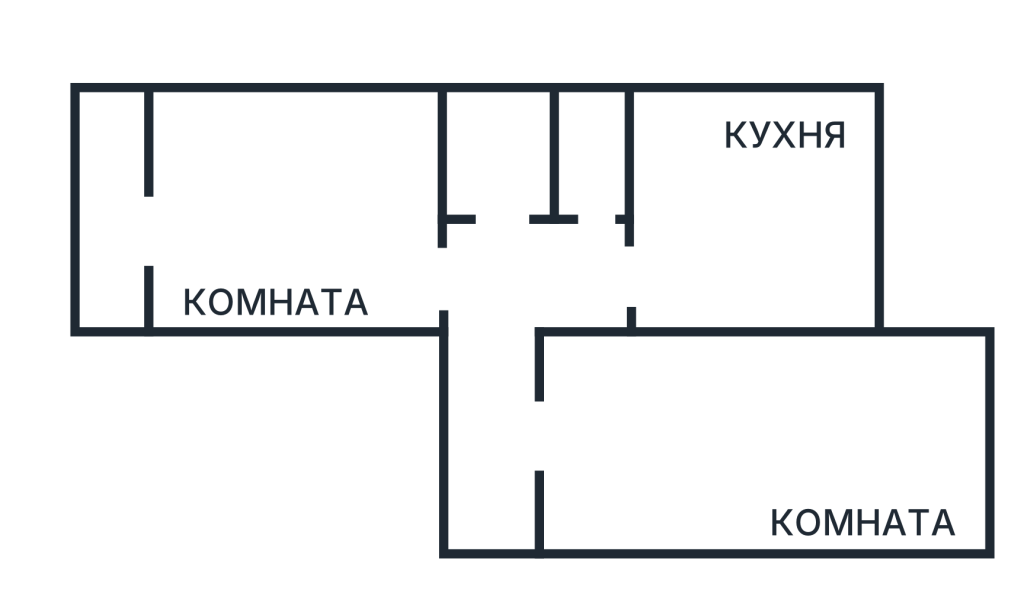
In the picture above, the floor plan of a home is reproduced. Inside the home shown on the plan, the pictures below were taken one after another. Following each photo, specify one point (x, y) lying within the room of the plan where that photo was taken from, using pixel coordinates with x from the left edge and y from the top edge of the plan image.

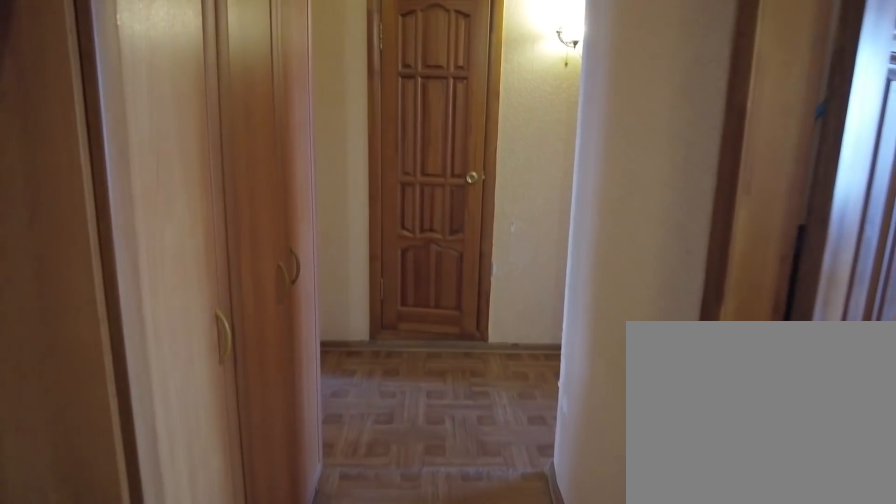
(504, 508)
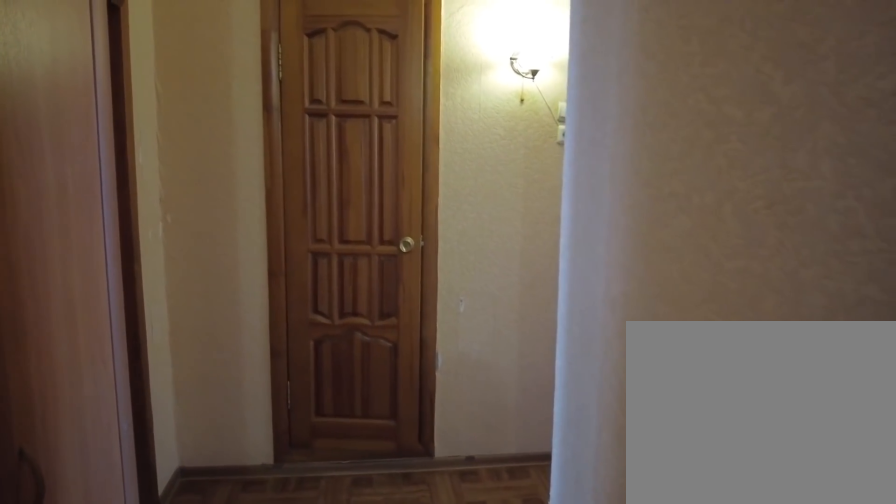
(504, 508)
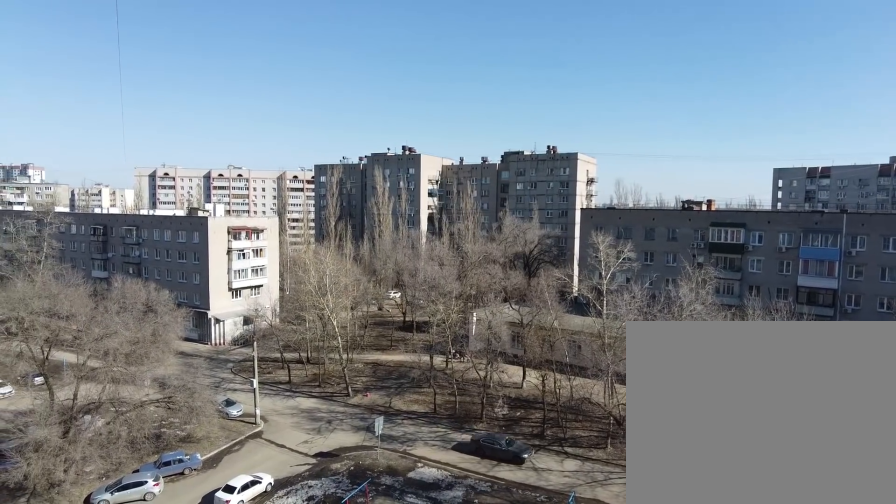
(669, 481)
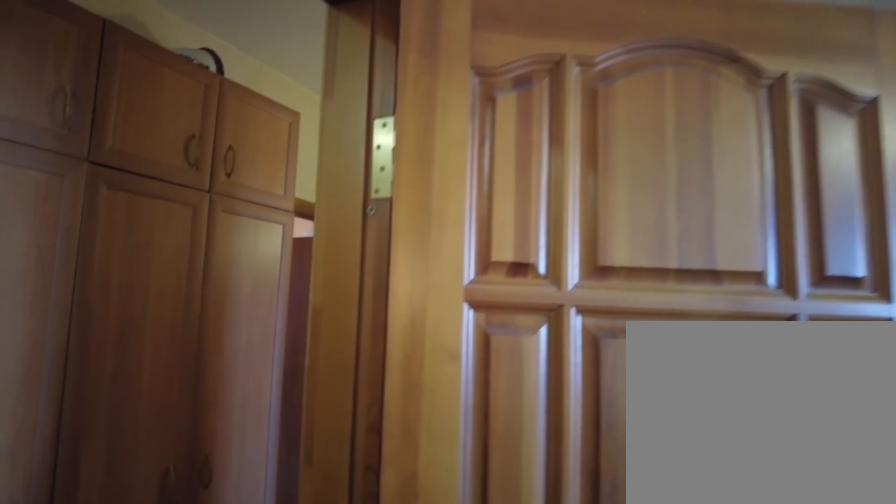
(546, 455)
